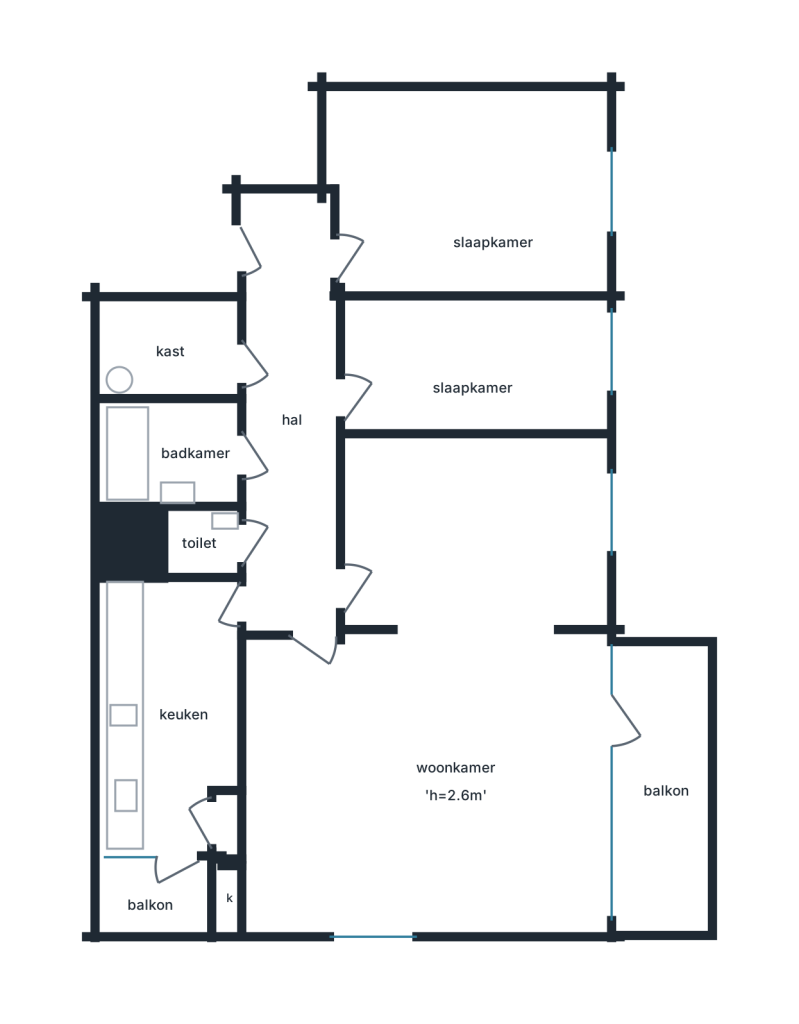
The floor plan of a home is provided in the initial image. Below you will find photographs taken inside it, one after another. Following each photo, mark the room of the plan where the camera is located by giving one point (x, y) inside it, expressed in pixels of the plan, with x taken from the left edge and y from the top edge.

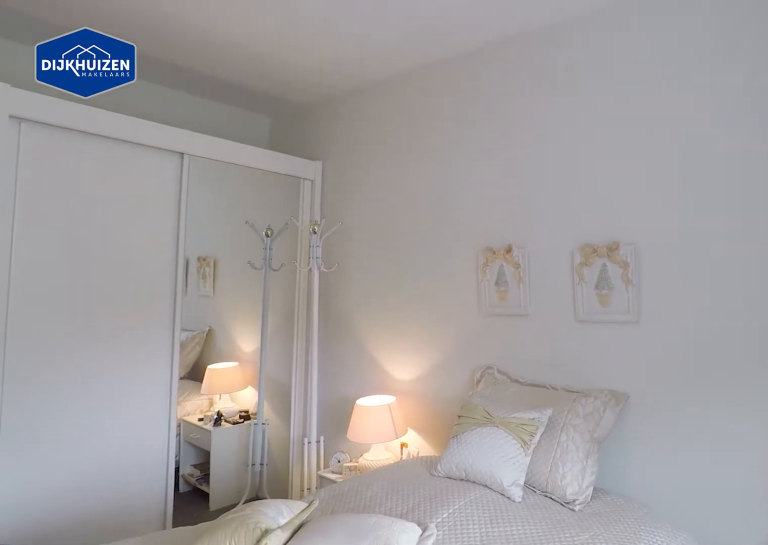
(468, 189)
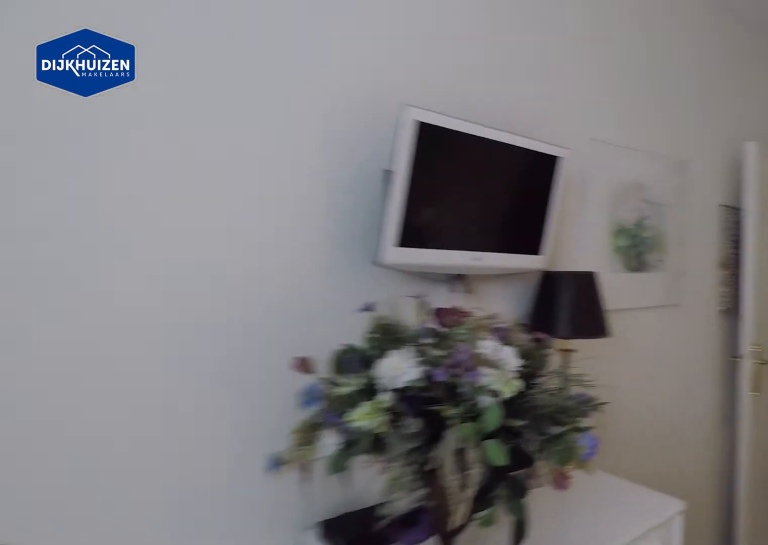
(468, 189)
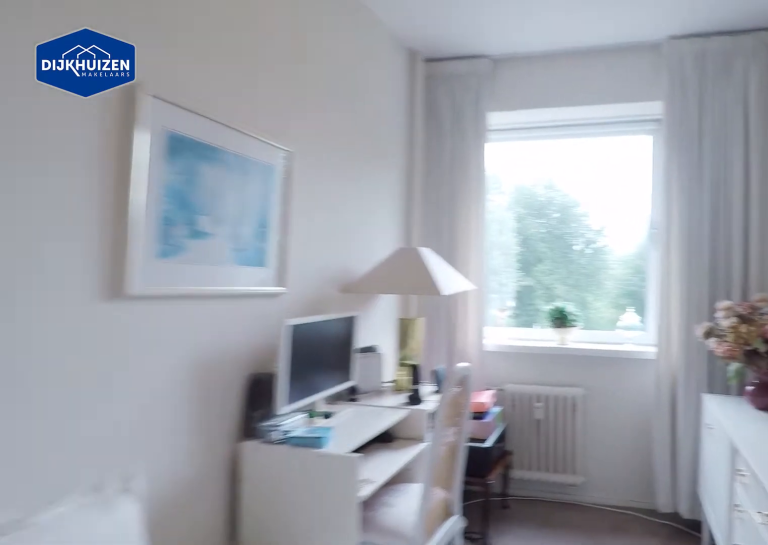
(474, 369)
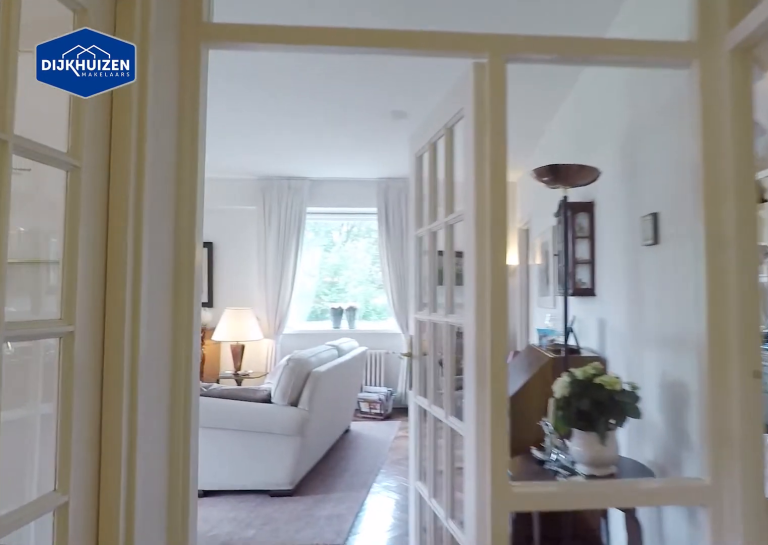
(291, 420)
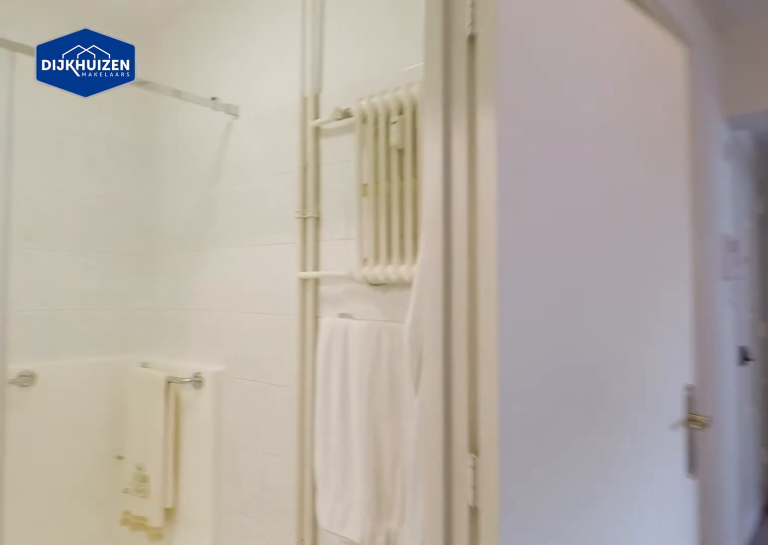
(292, 421)
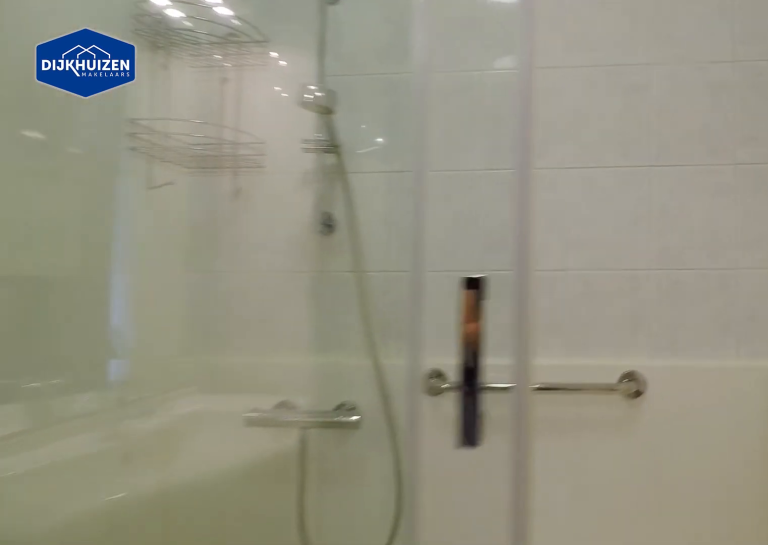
(155, 457)
